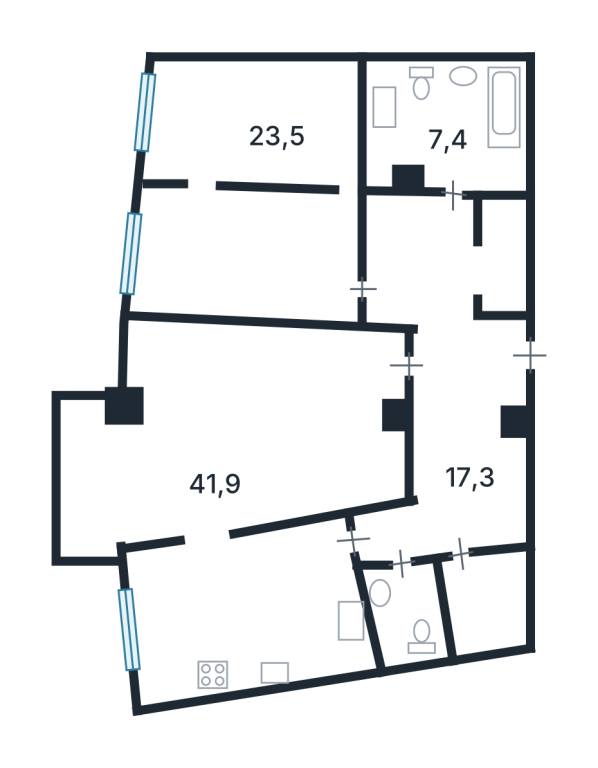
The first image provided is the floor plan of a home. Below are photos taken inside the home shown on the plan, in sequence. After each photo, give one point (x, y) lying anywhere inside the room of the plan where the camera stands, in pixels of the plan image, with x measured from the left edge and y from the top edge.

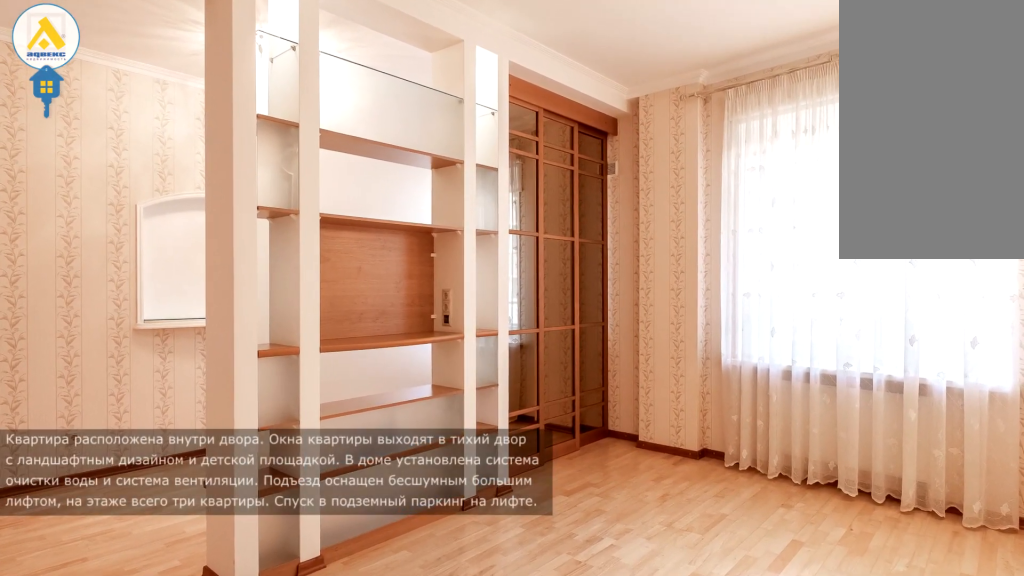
(263, 255)
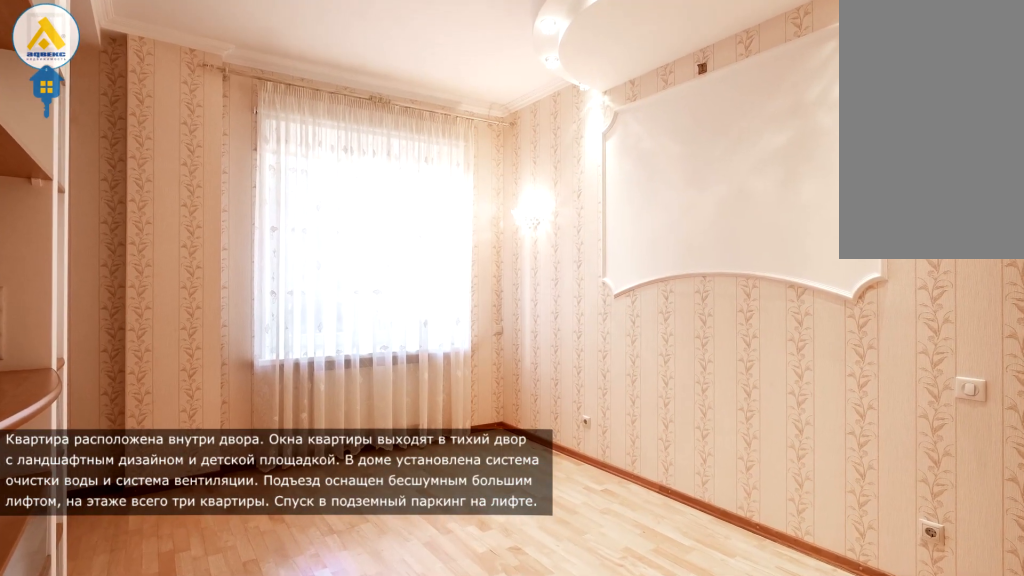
(272, 141)
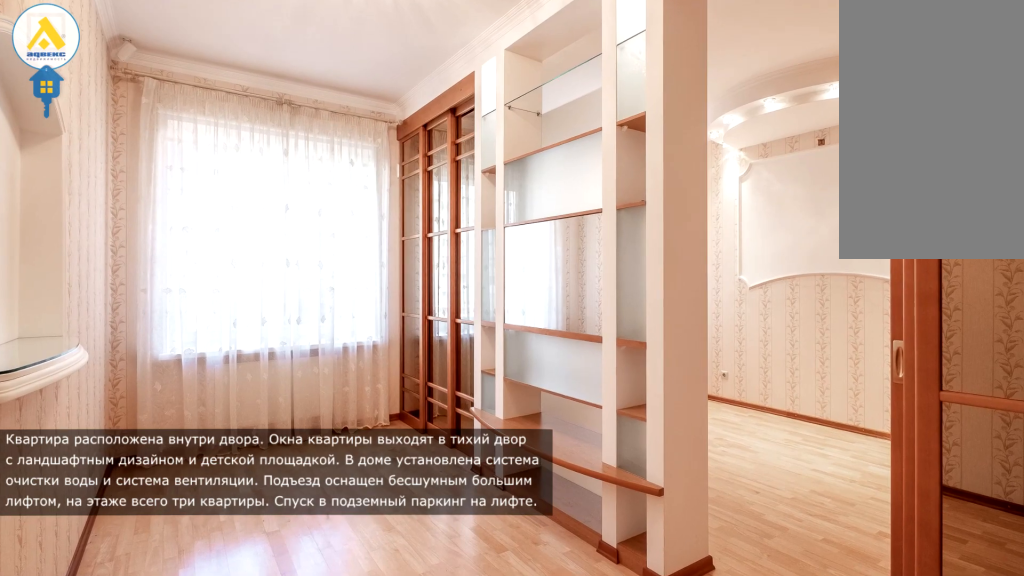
(272, 132)
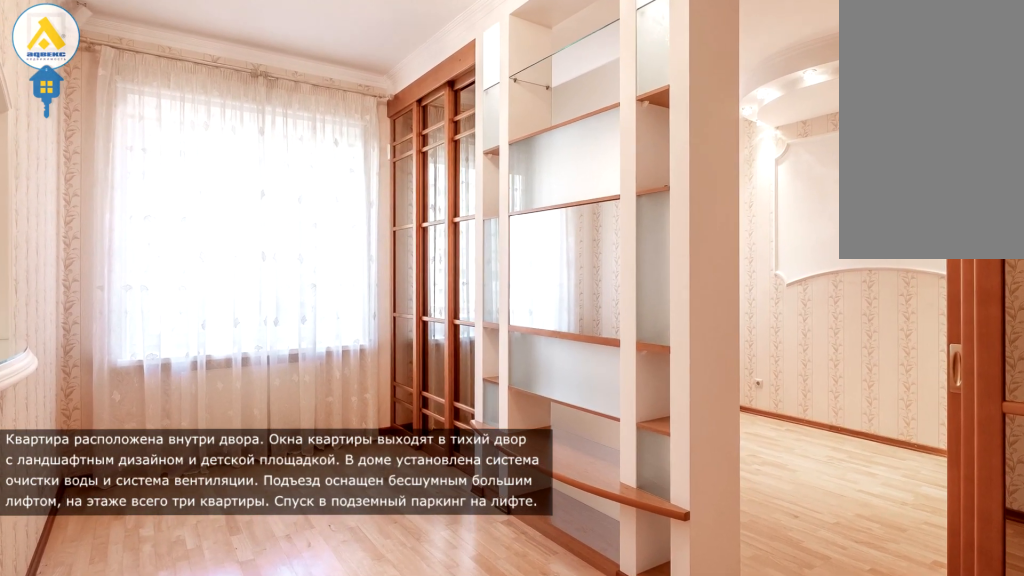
(315, 128)
